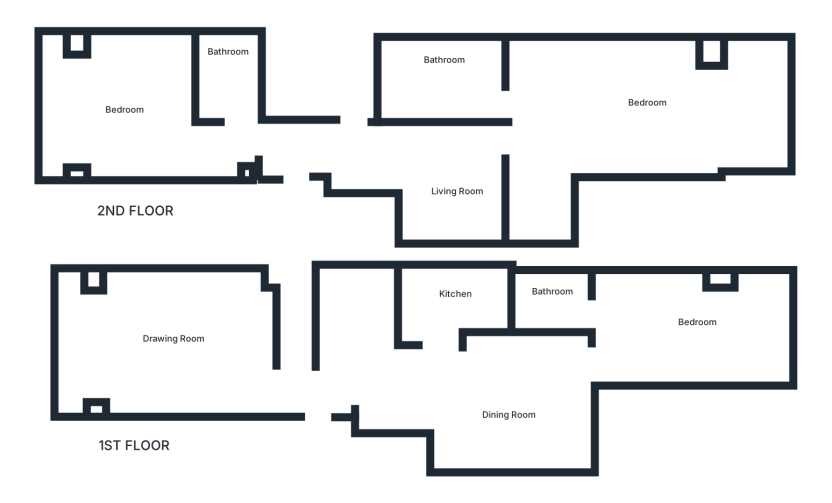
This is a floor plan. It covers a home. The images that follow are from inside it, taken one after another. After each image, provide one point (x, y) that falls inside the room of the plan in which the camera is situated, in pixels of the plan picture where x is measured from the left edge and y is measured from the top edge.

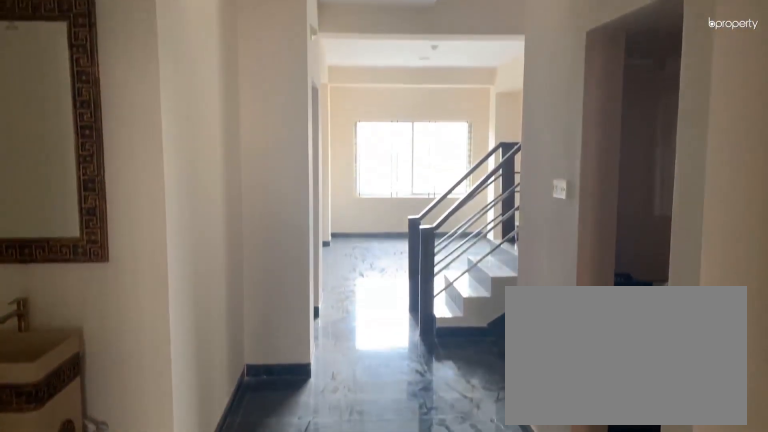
(500, 402)
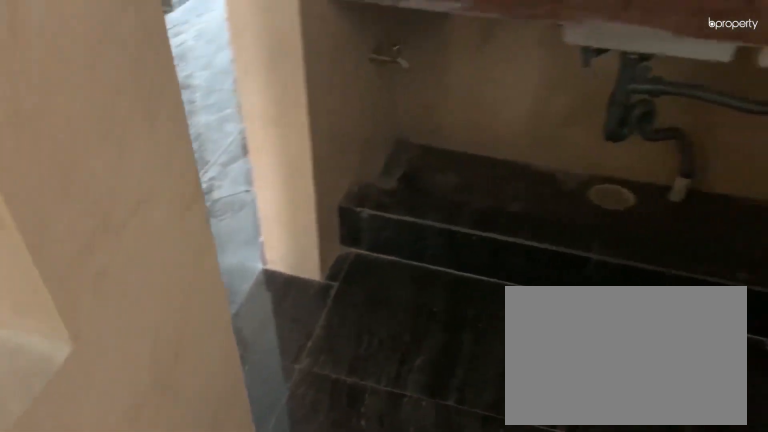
(441, 300)
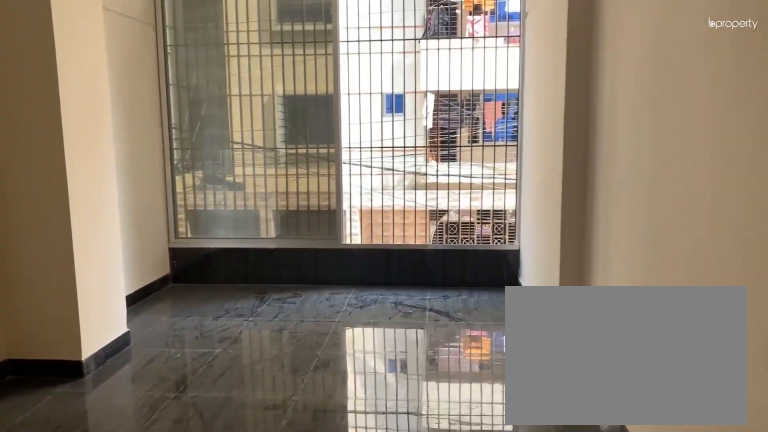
(692, 326)
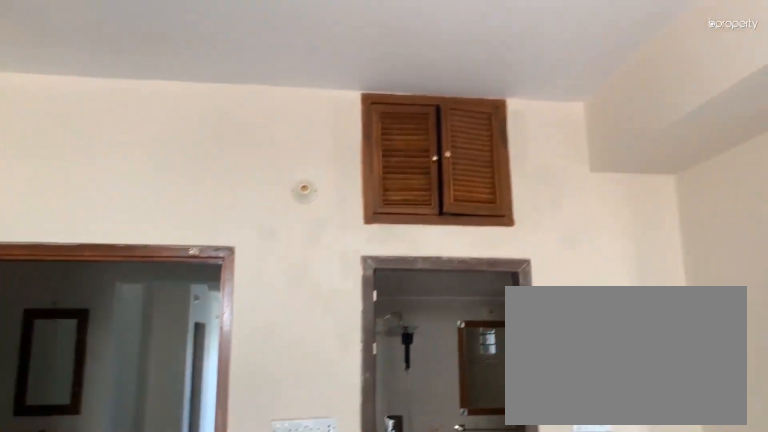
(692, 326)
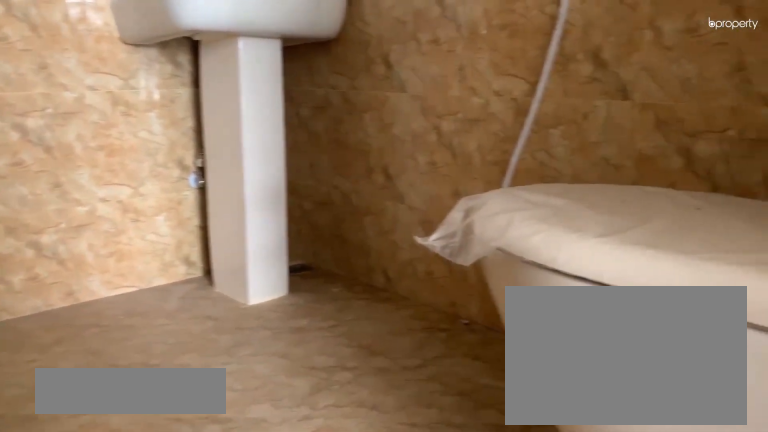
(560, 304)
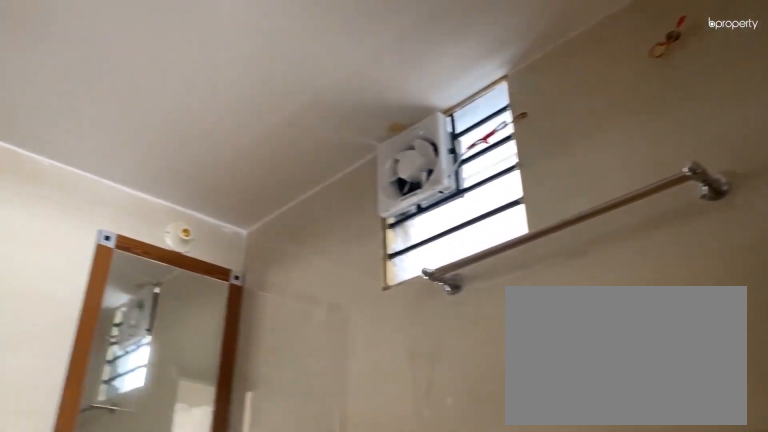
(560, 304)
